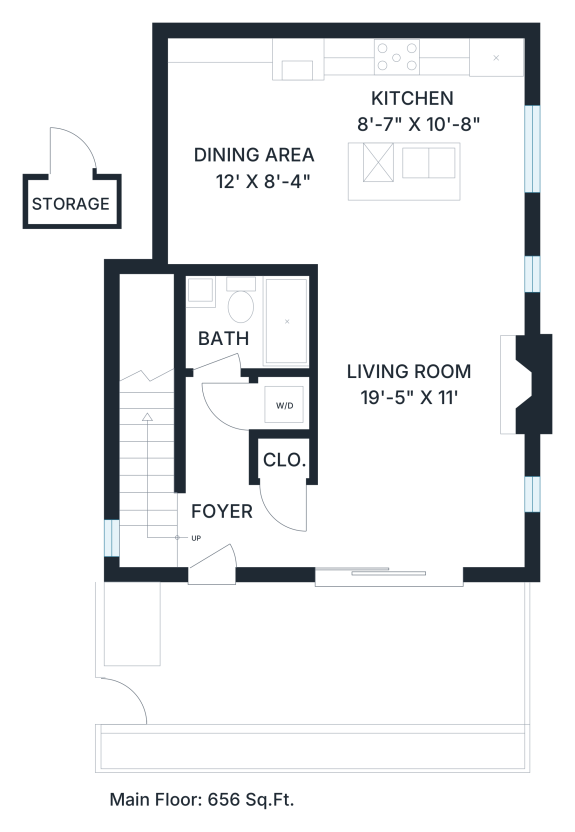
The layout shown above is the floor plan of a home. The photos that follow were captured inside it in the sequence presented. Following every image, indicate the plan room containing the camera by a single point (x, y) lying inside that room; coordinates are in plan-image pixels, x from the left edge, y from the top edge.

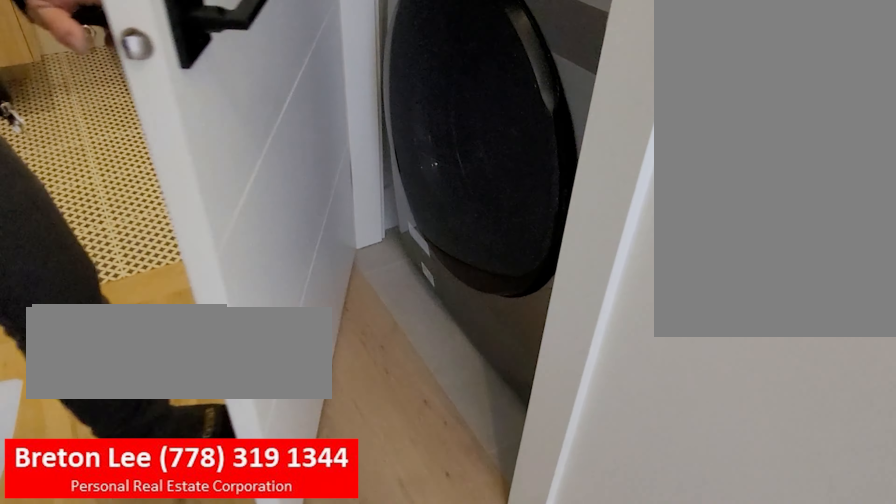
(286, 403)
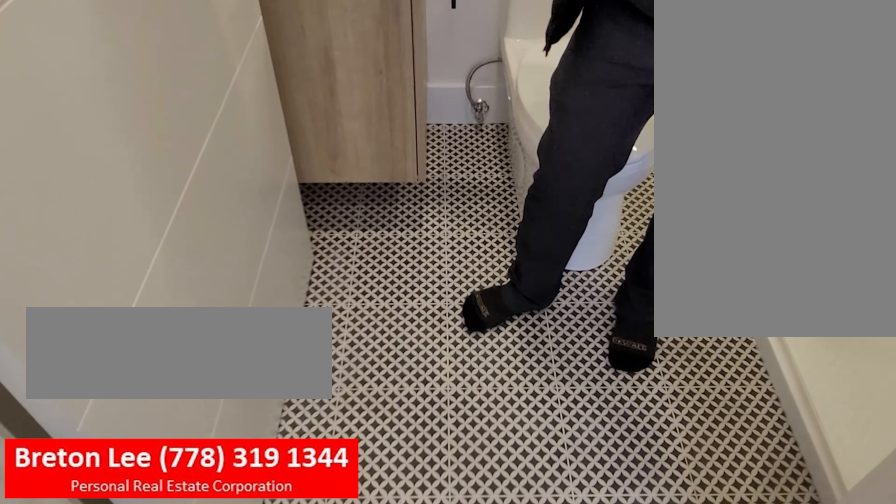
(225, 342)
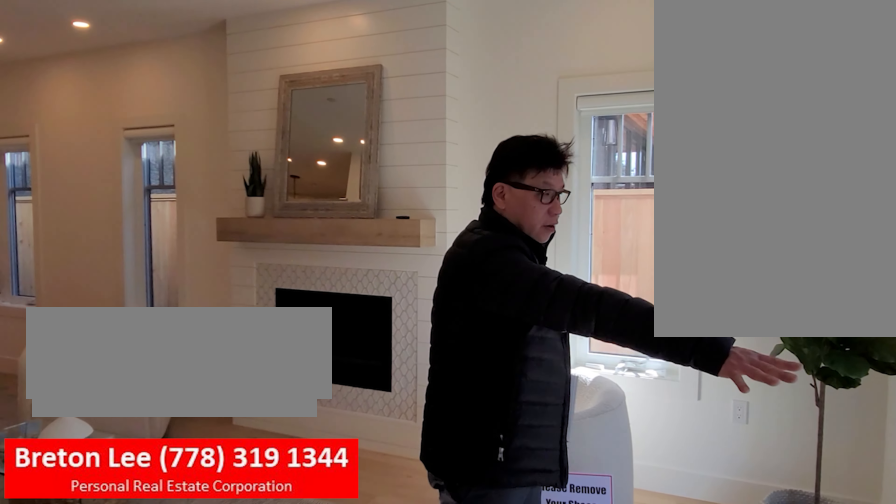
(405, 449)
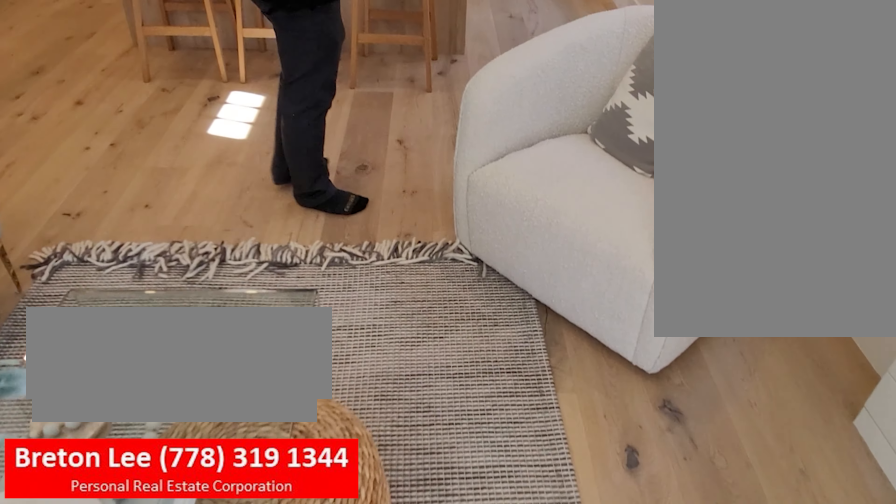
(405, 449)
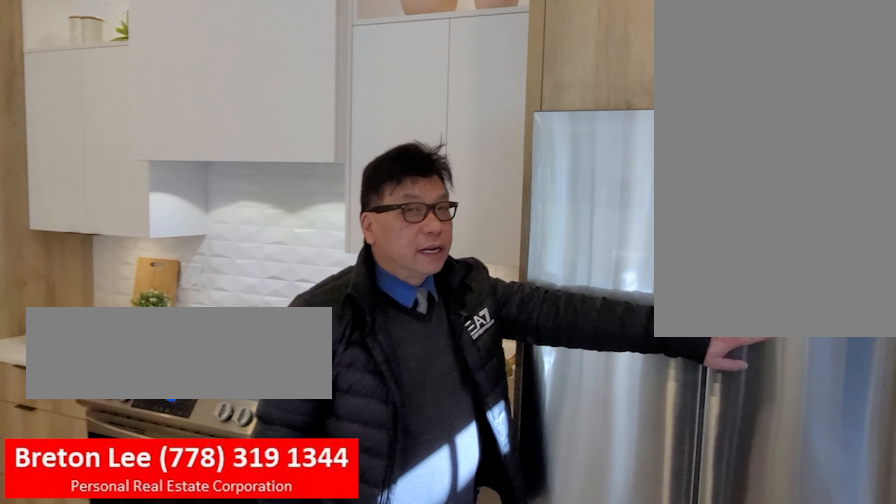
(491, 160)
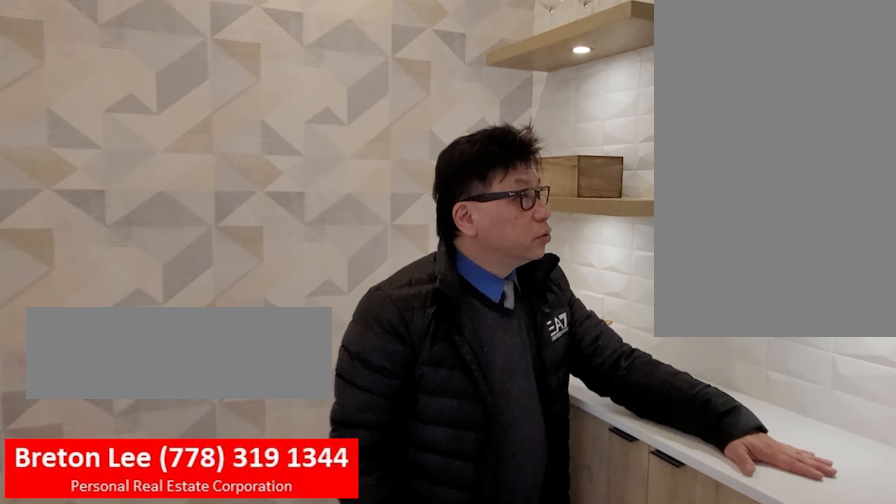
(491, 160)
